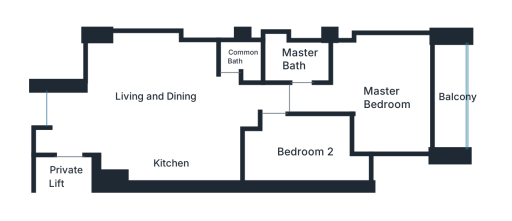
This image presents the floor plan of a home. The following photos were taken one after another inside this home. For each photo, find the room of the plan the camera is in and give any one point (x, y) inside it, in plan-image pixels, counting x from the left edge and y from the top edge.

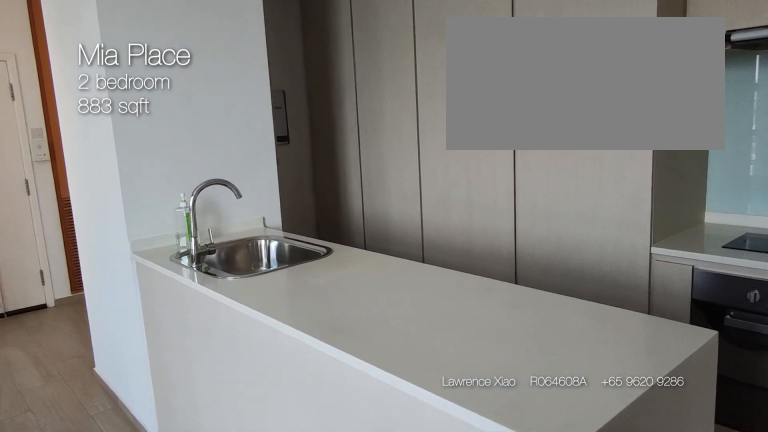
(169, 160)
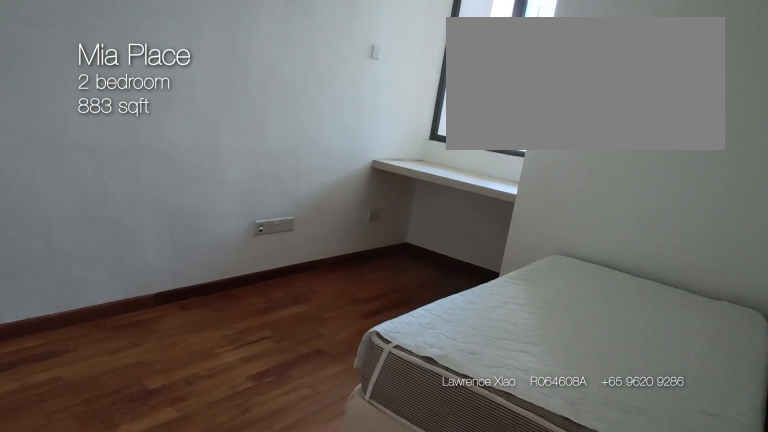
(305, 151)
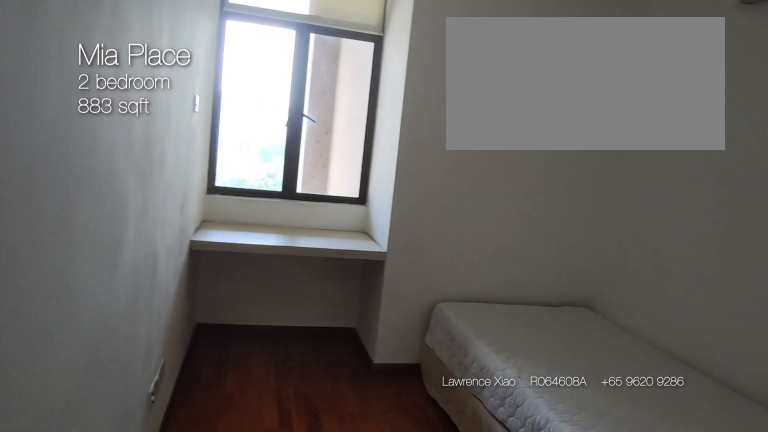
(305, 151)
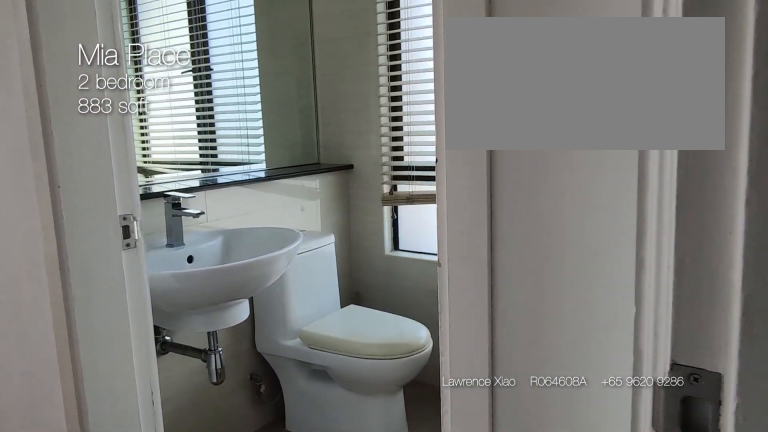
(298, 57)
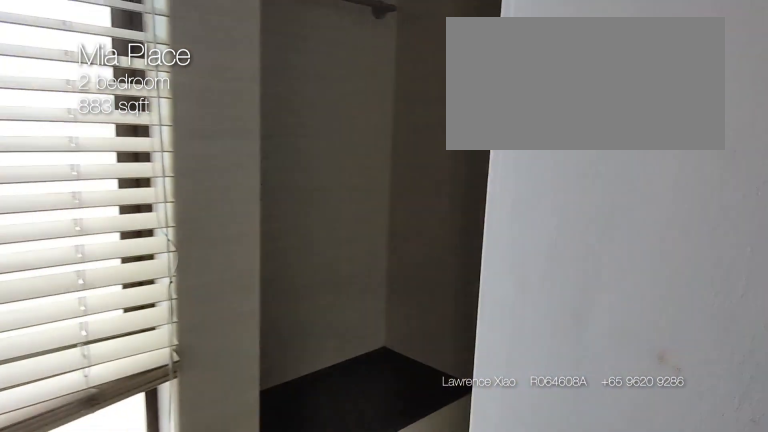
(298, 57)
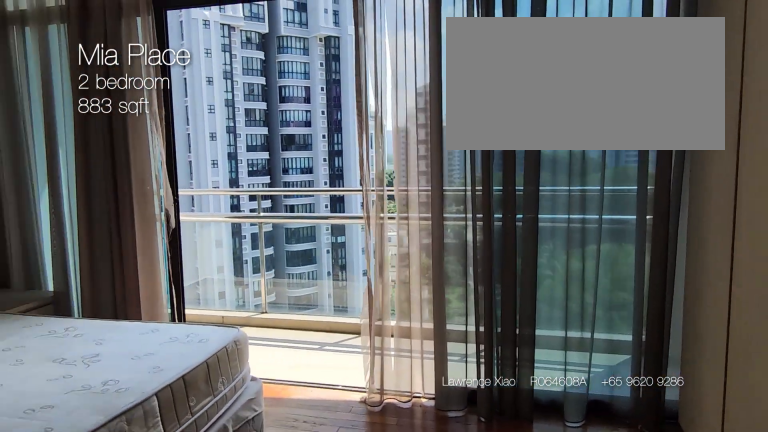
(372, 93)
